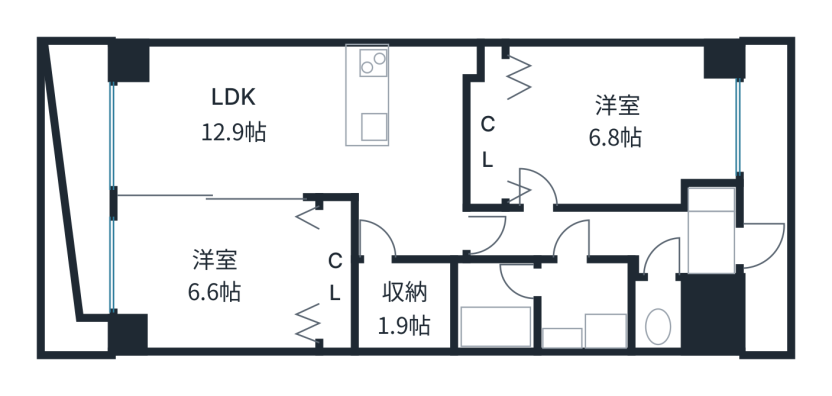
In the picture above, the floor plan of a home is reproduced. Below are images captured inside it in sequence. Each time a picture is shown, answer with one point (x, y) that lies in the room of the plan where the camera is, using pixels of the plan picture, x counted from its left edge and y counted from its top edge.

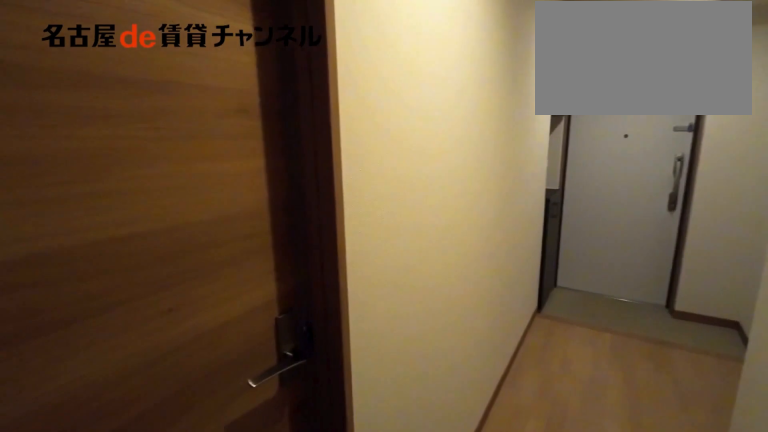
(584, 235)
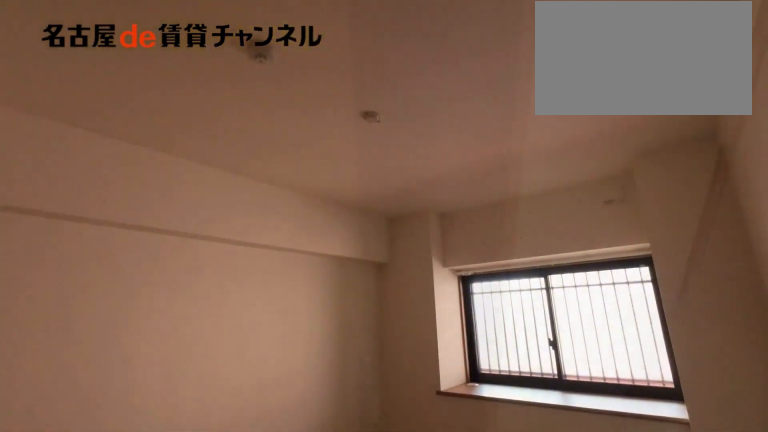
(616, 123)
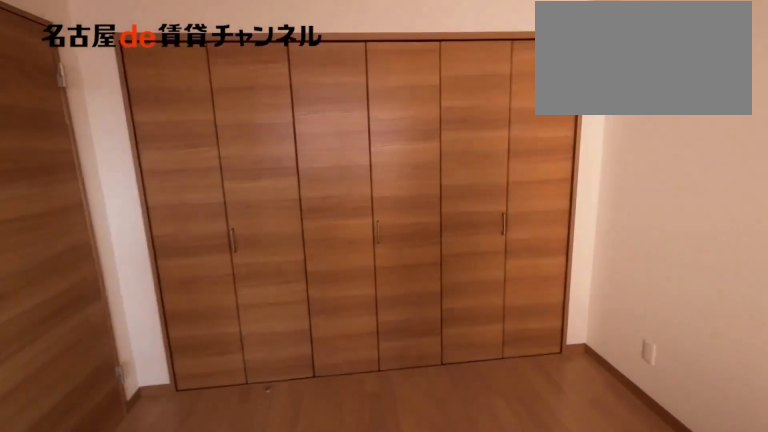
(616, 123)
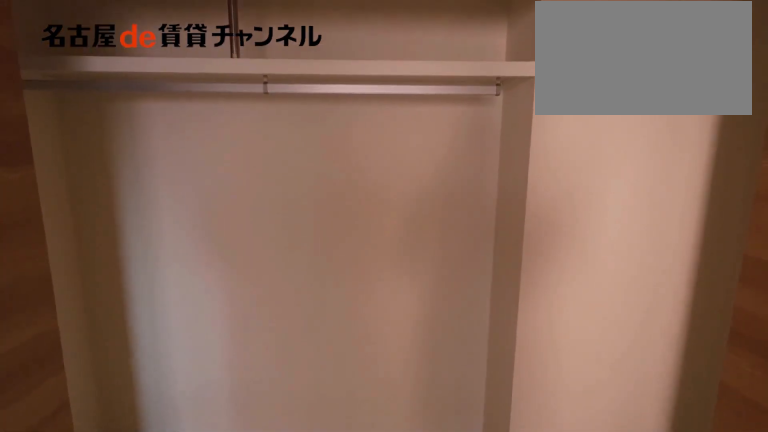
(487, 132)
